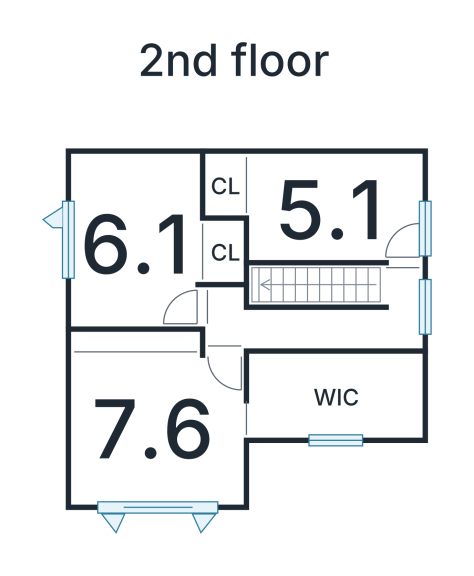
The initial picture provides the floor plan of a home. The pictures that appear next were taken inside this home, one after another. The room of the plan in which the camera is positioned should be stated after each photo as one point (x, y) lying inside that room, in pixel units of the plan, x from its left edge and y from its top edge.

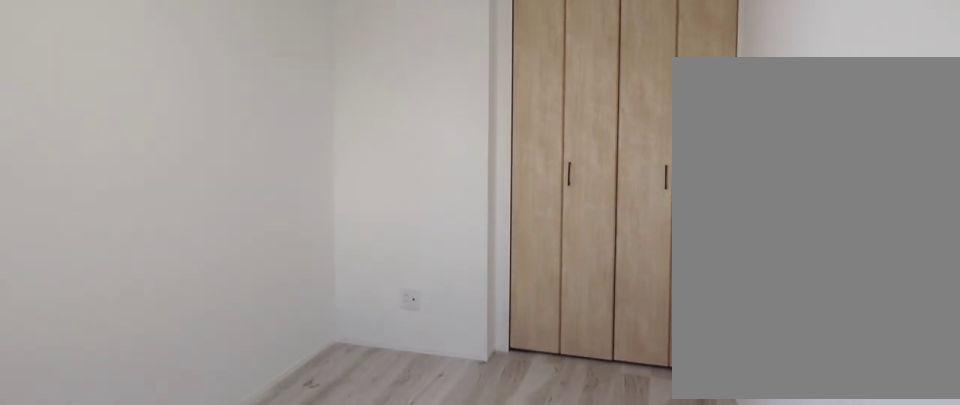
(338, 206)
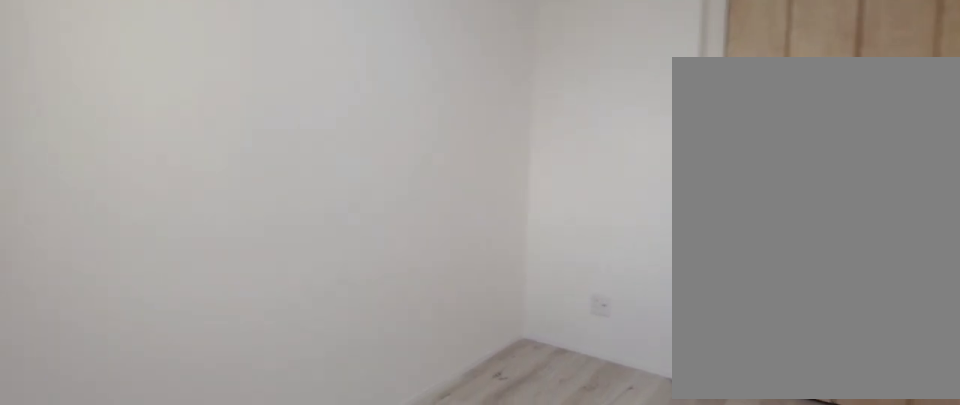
(338, 206)
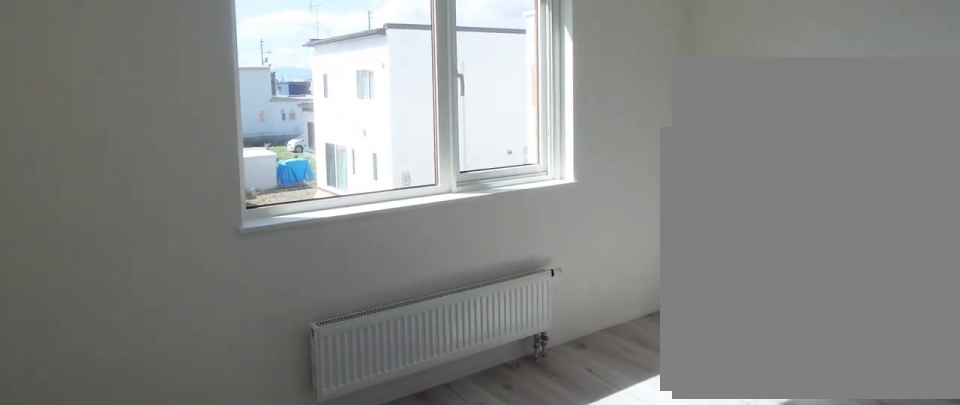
(130, 252)
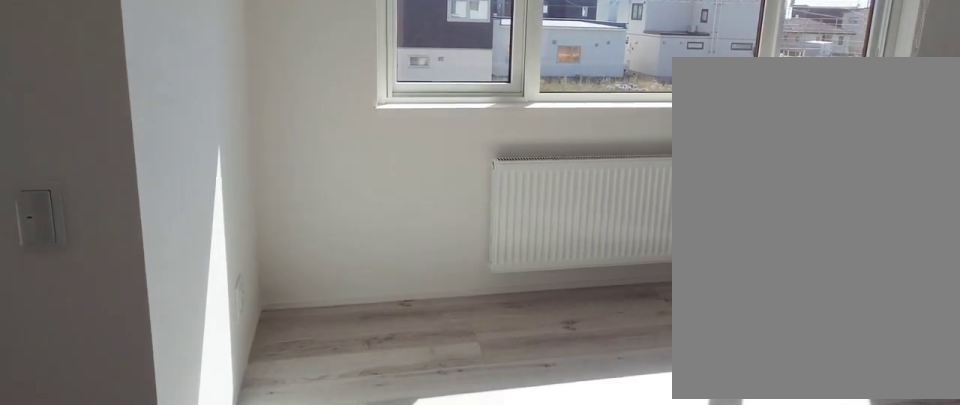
(158, 425)
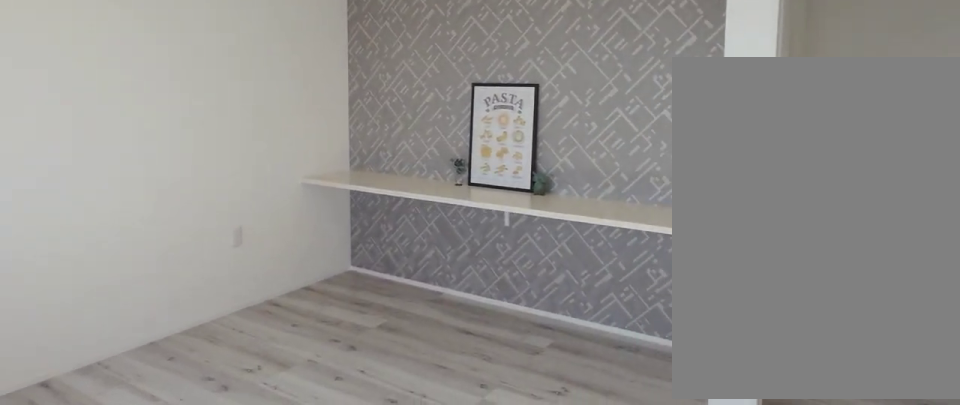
(158, 425)
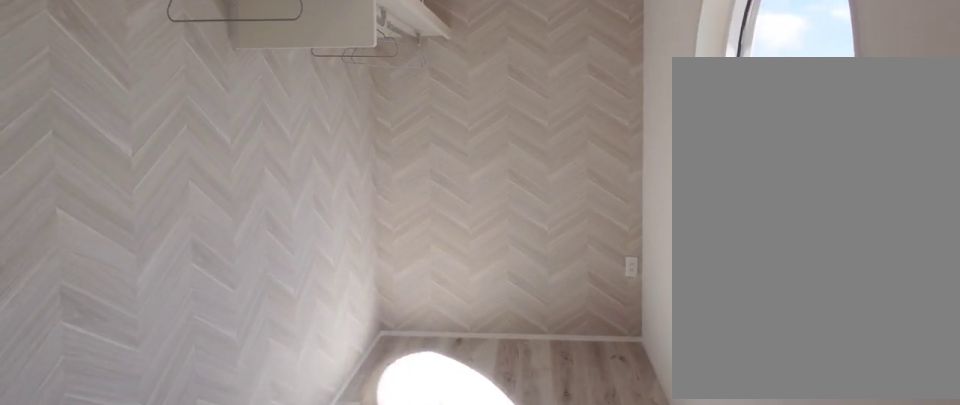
(330, 400)
